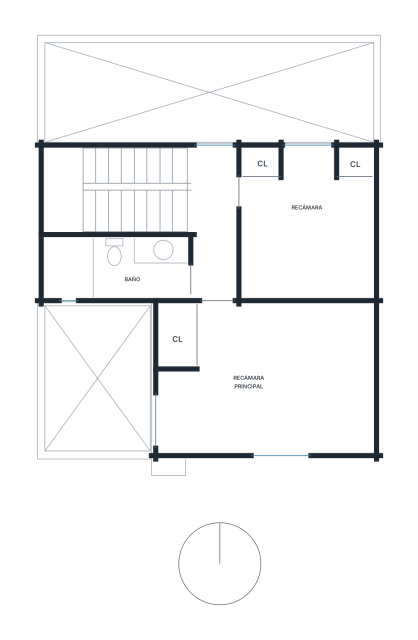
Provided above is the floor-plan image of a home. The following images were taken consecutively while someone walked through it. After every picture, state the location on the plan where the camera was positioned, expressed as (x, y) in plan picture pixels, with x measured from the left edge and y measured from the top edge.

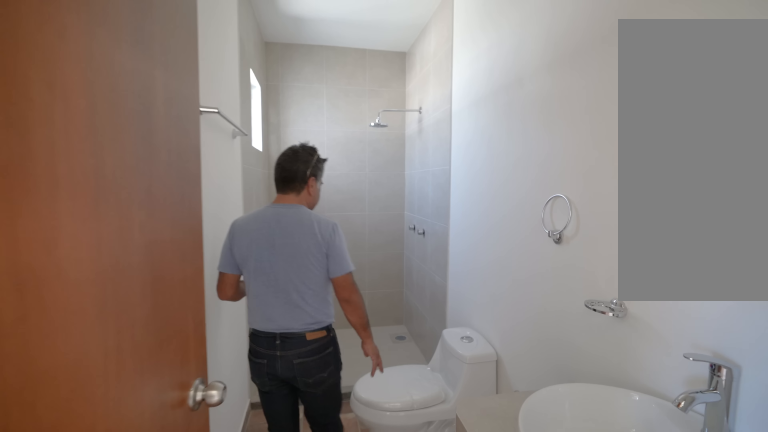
(213, 282)
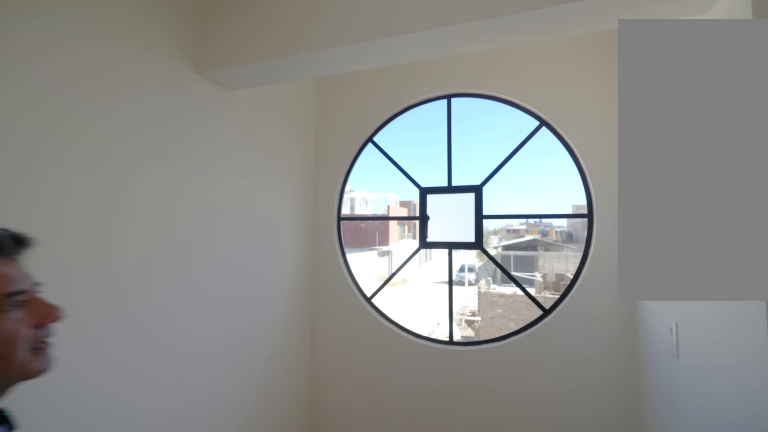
(225, 415)
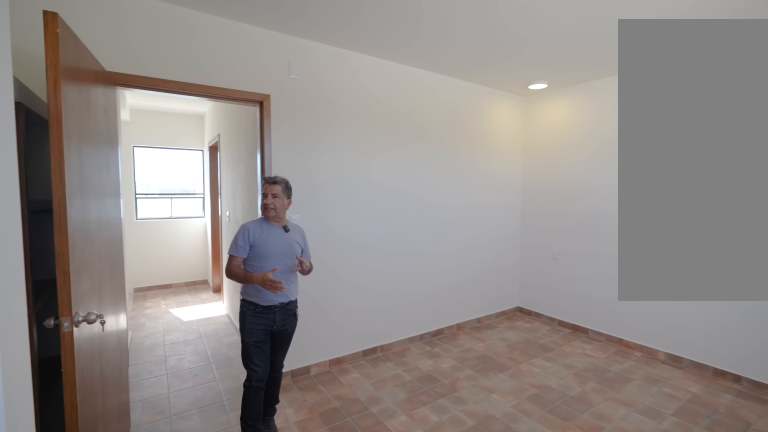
(244, 368)
